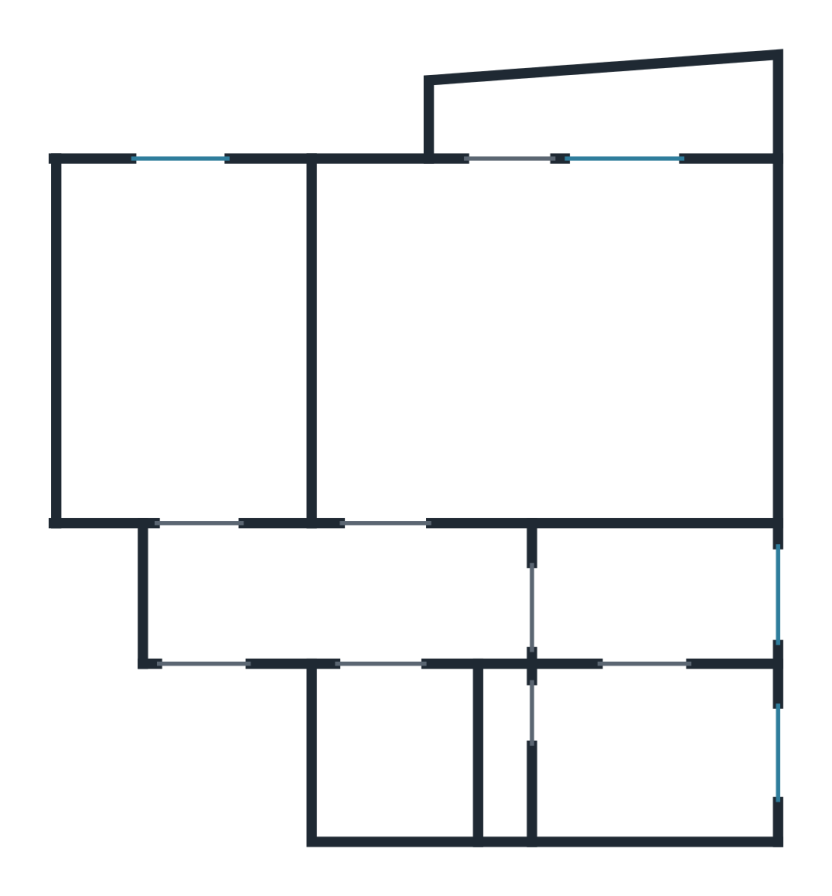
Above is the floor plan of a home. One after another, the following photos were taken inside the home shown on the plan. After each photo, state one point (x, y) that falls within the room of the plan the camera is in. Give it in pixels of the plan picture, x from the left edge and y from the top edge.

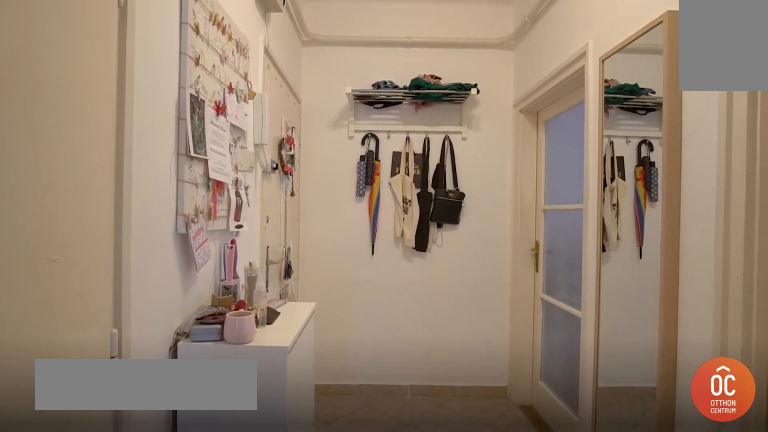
(414, 596)
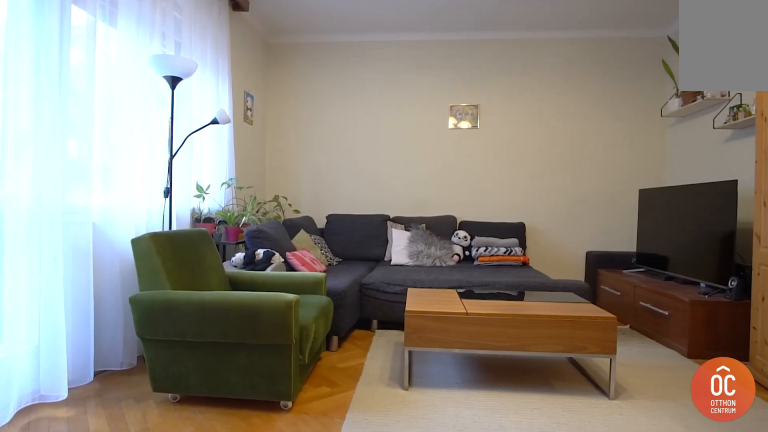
(532, 352)
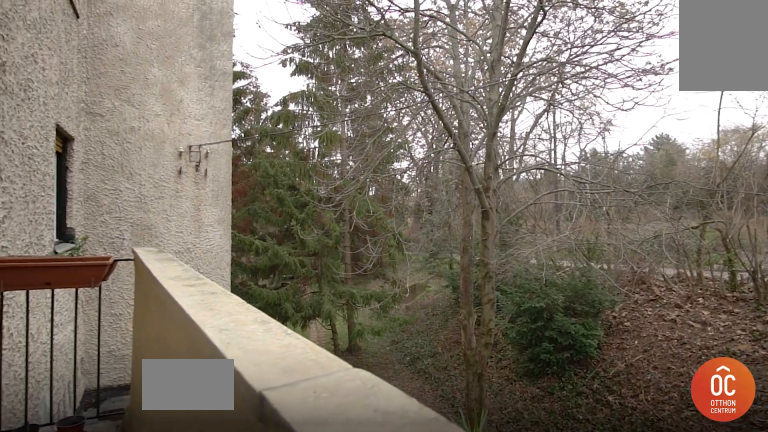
(622, 111)
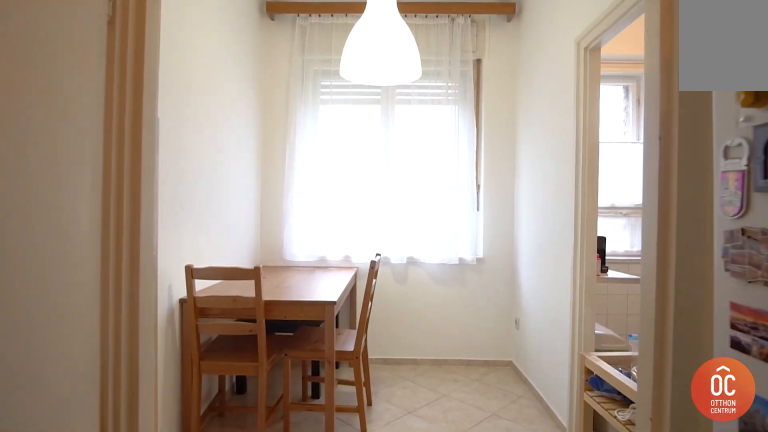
(611, 593)
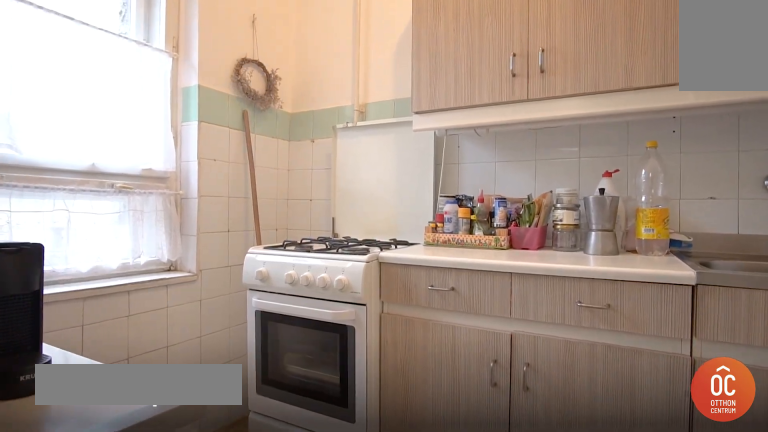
(672, 745)
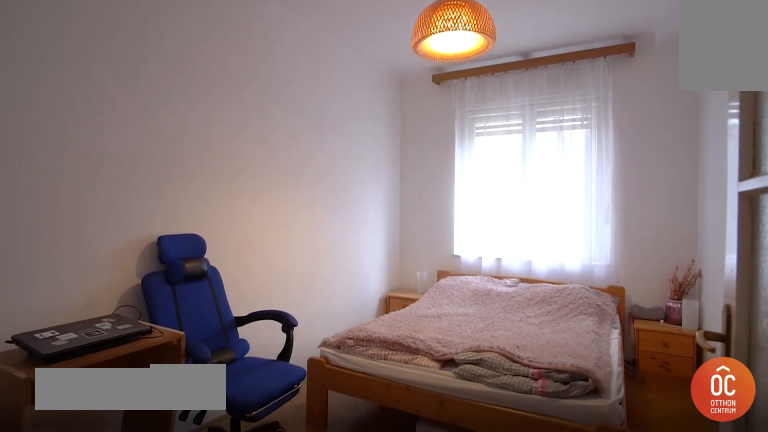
(181, 348)
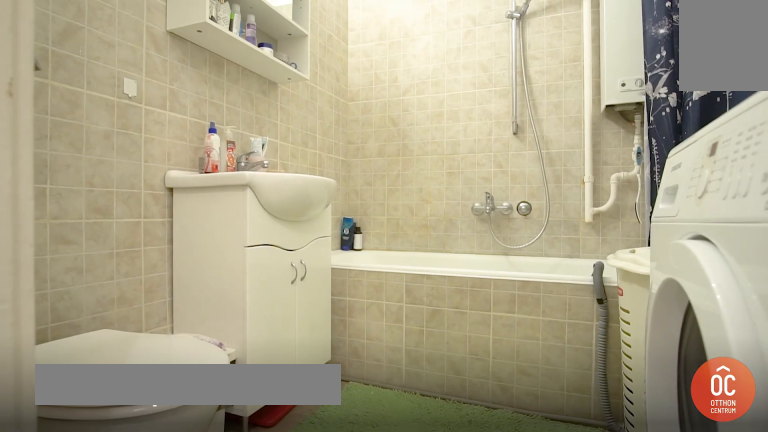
(406, 754)
